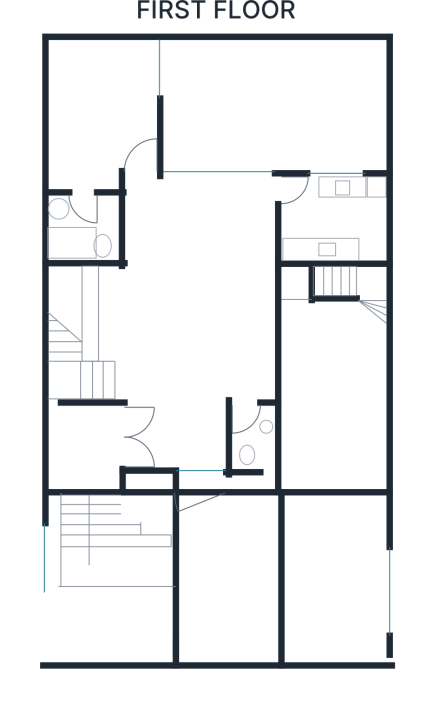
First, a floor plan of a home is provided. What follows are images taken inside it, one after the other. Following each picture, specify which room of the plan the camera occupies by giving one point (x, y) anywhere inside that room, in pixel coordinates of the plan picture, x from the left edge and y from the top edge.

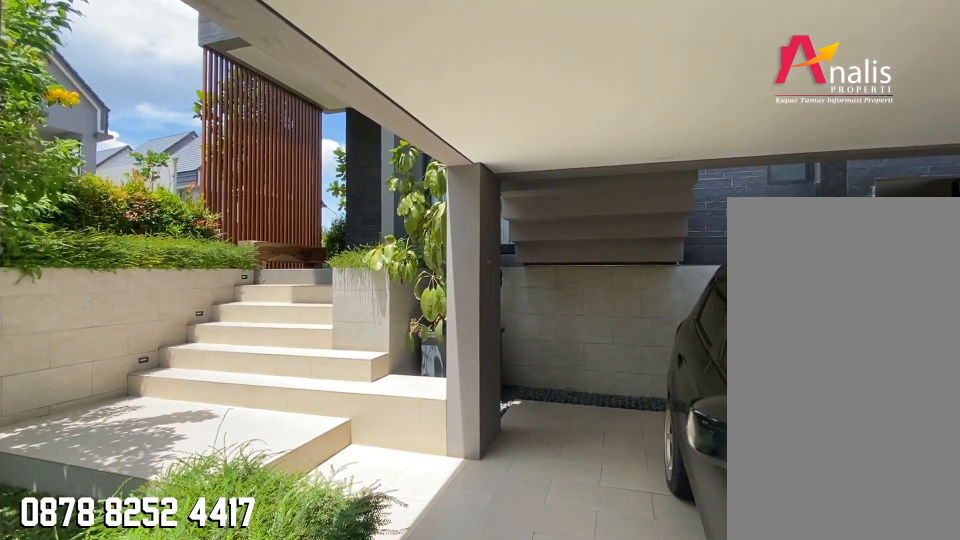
(241, 585)
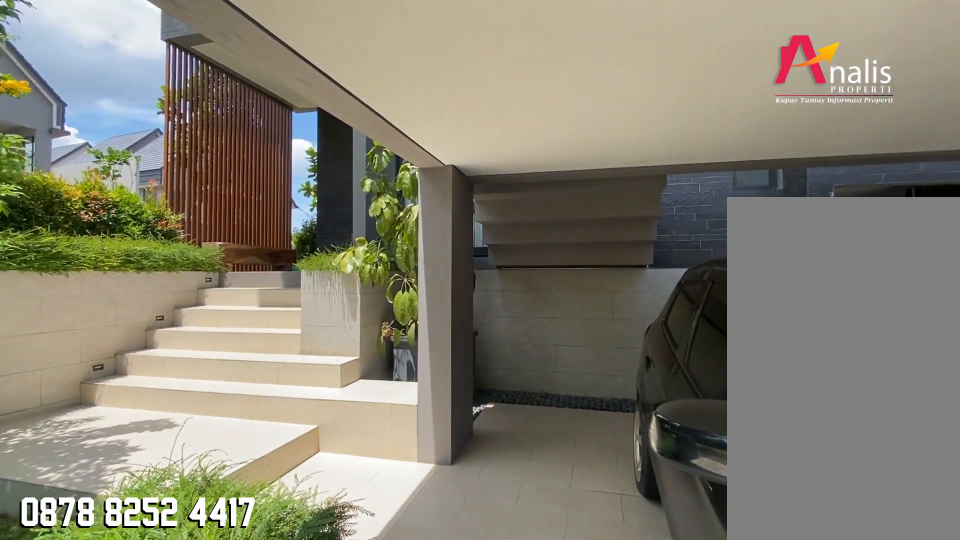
(241, 585)
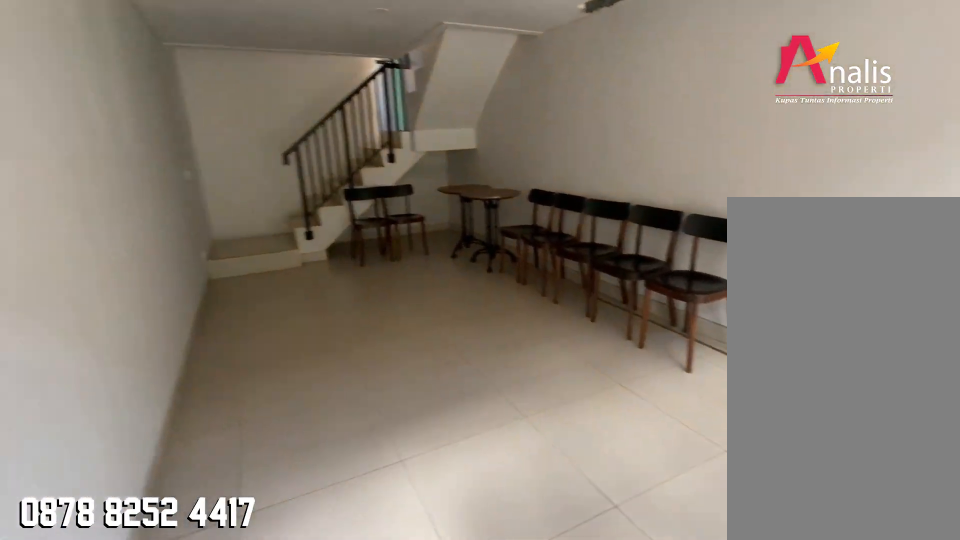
(332, 399)
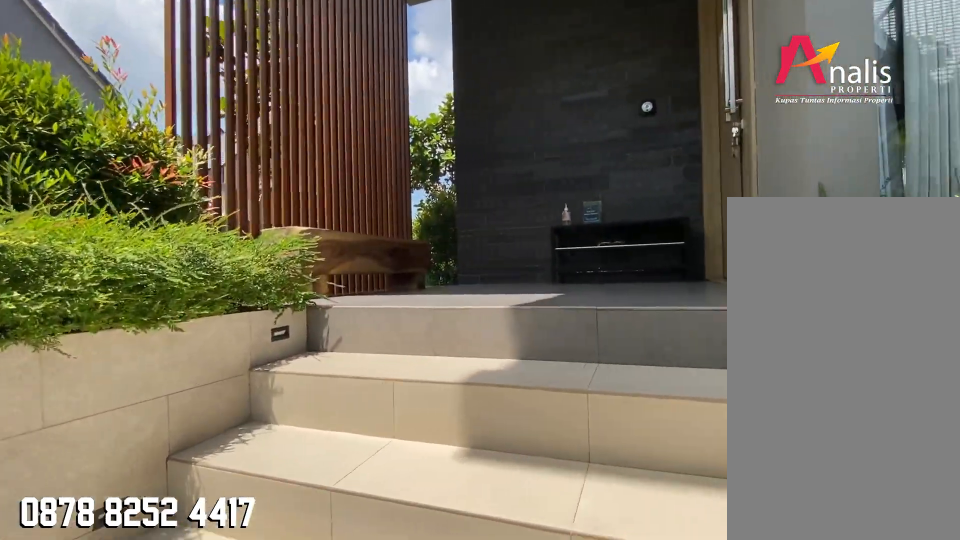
(106, 541)
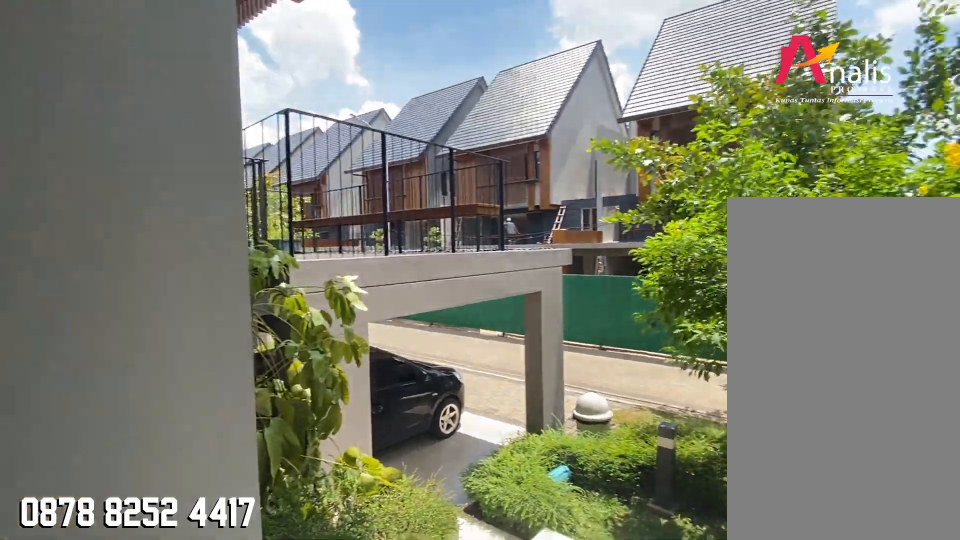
(83, 449)
